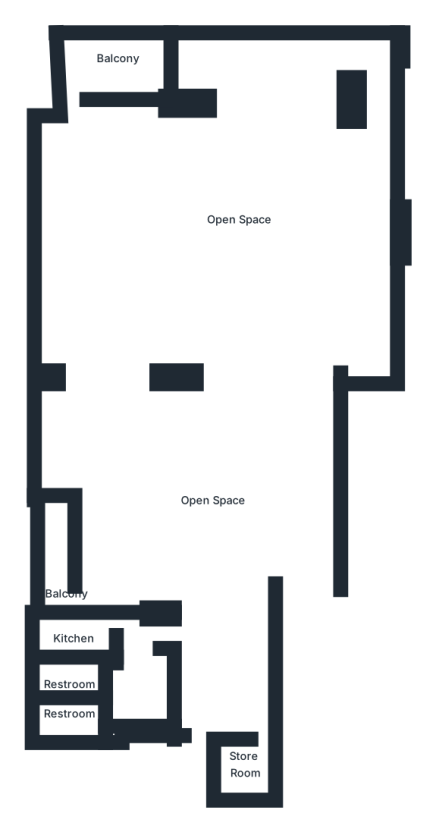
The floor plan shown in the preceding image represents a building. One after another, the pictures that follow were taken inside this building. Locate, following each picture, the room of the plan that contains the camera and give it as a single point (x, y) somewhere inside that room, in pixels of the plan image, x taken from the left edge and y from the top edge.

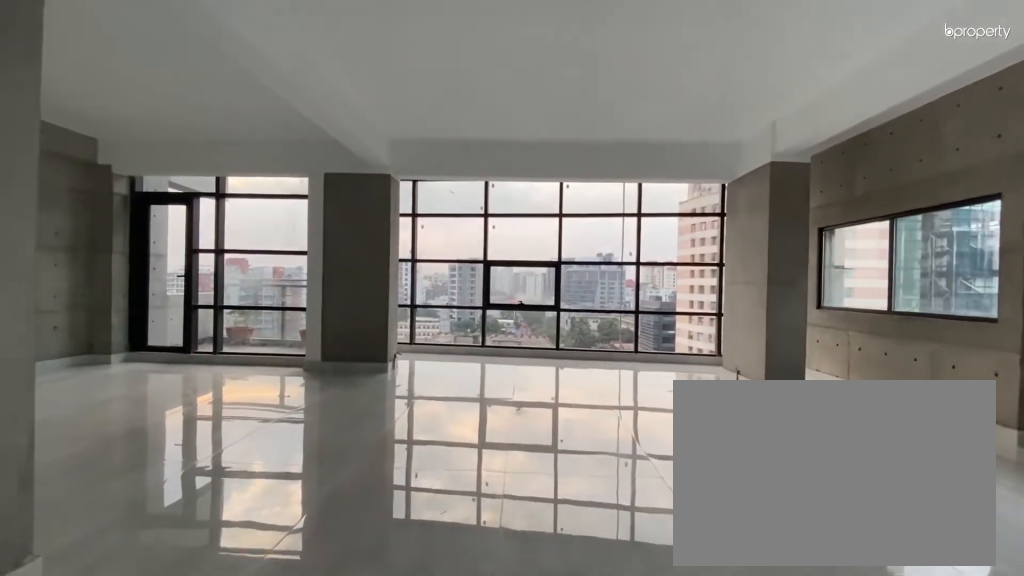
(251, 343)
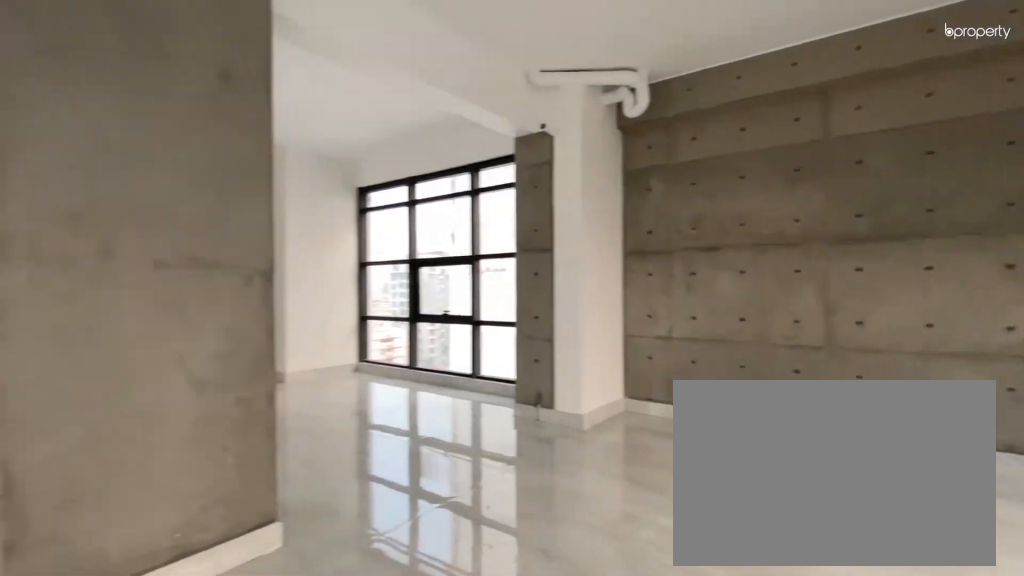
(251, 343)
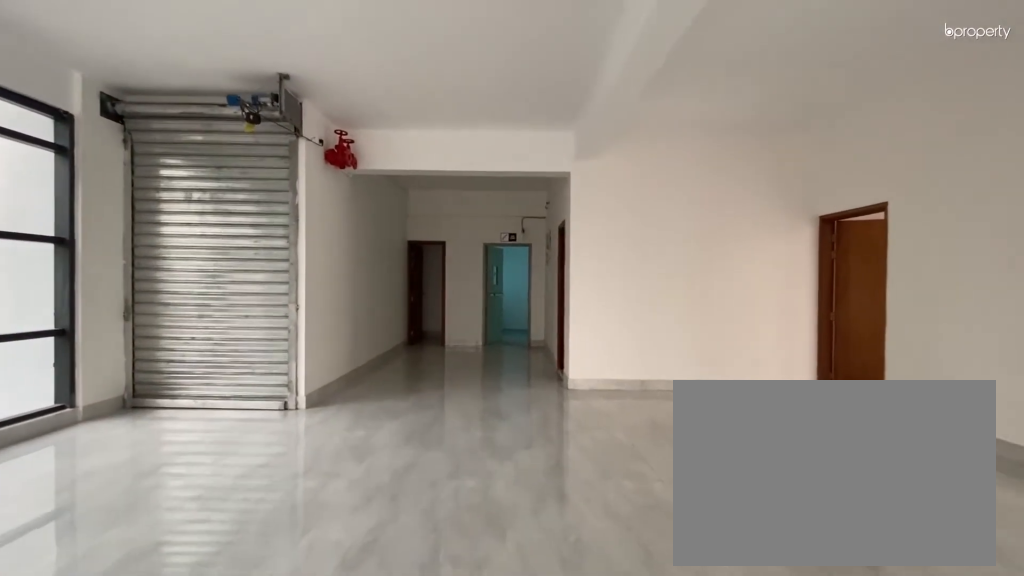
(194, 470)
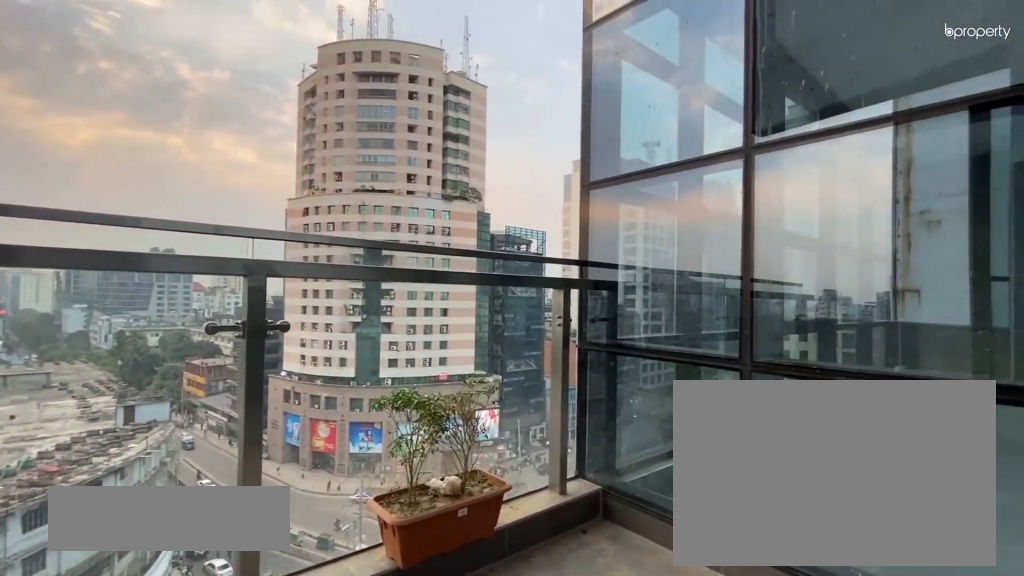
(103, 66)
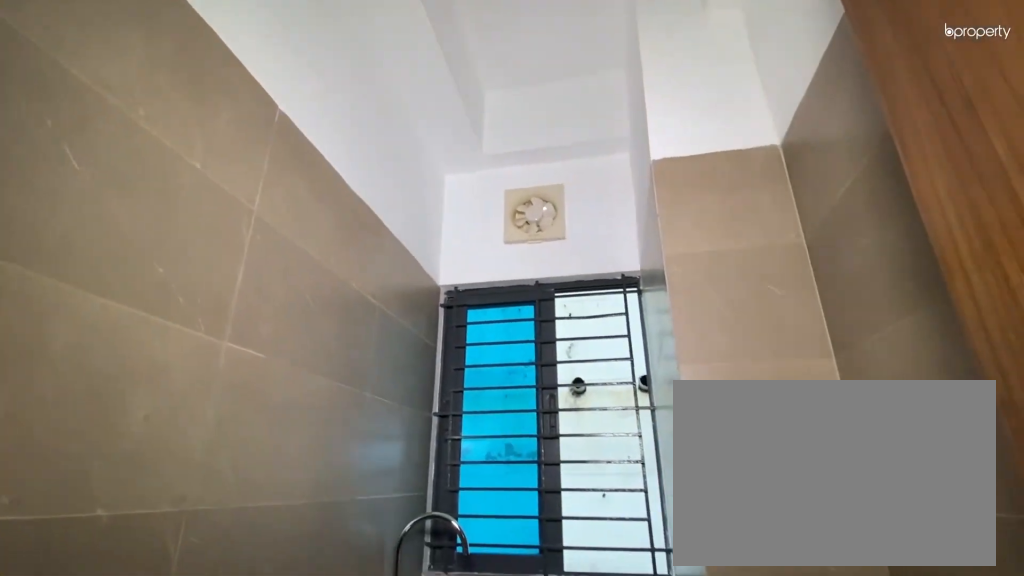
(87, 627)
